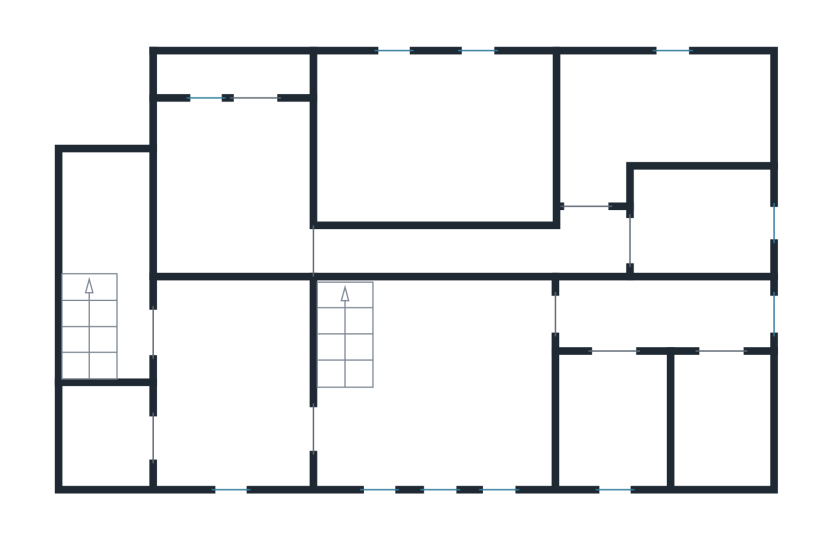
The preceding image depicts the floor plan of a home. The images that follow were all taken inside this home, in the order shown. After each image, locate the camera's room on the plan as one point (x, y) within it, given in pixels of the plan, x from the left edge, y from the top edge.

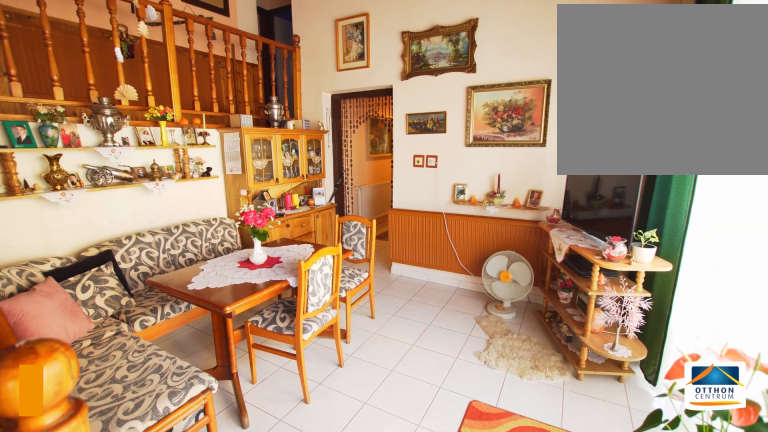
(448, 385)
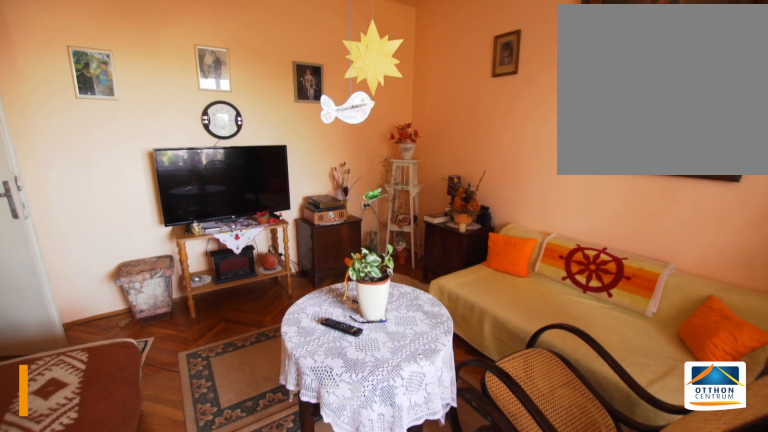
(235, 188)
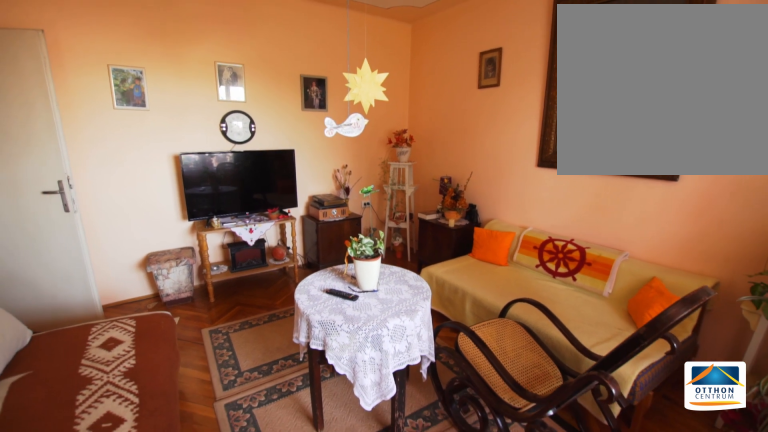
(235, 189)
